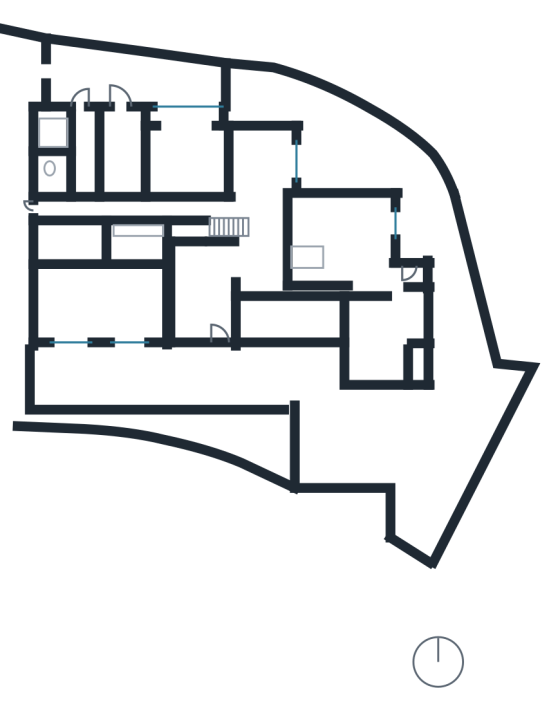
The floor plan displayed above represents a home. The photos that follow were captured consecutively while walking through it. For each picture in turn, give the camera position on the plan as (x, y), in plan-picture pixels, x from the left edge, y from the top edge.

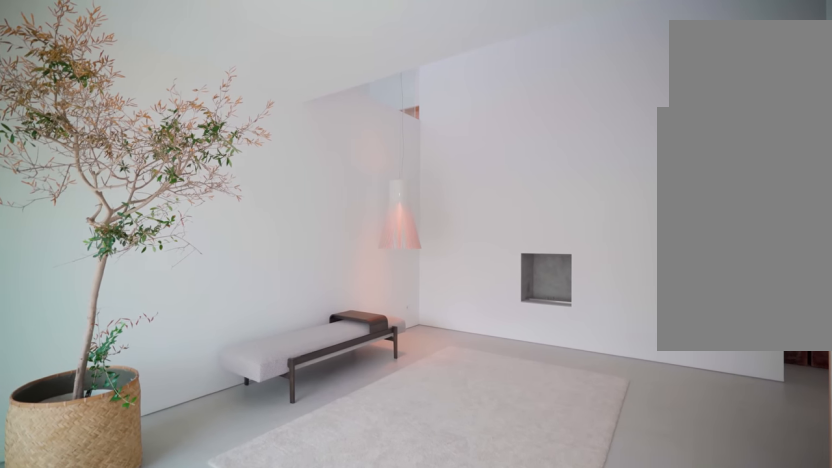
(219, 331)
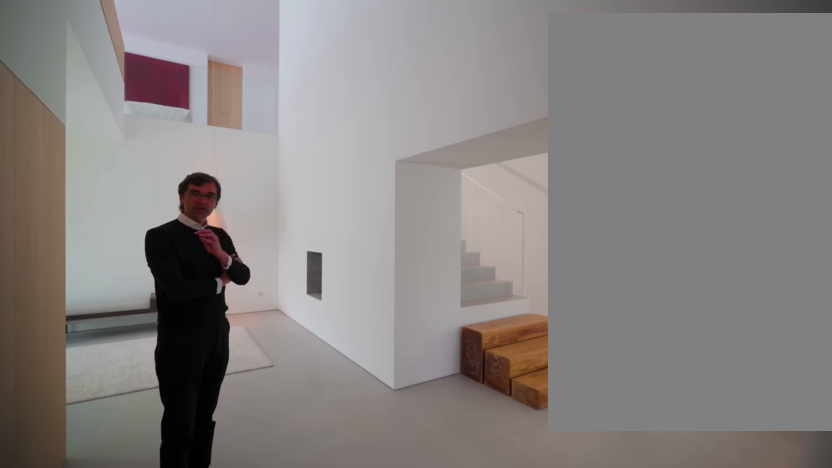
(274, 261)
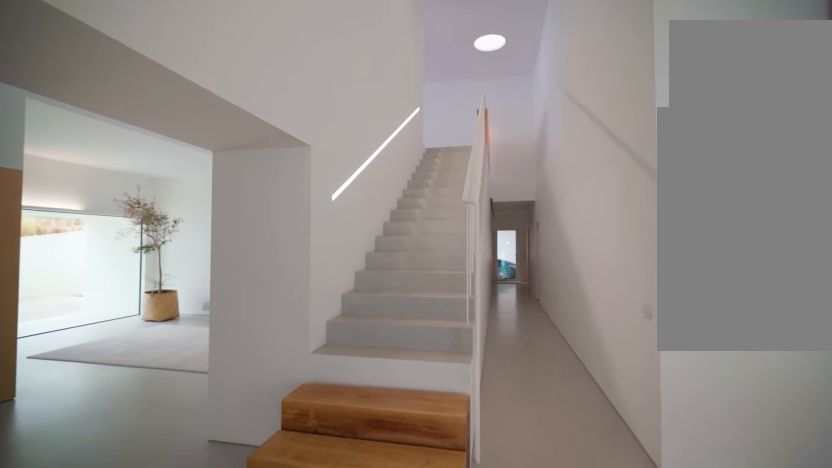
(279, 210)
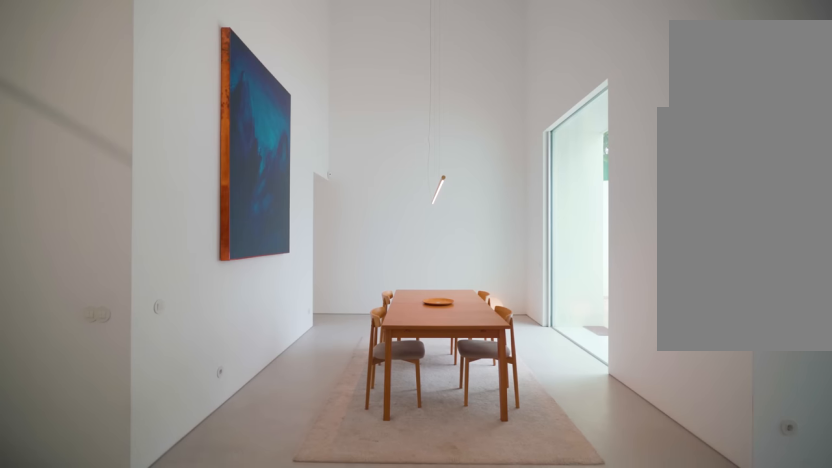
(261, 231)
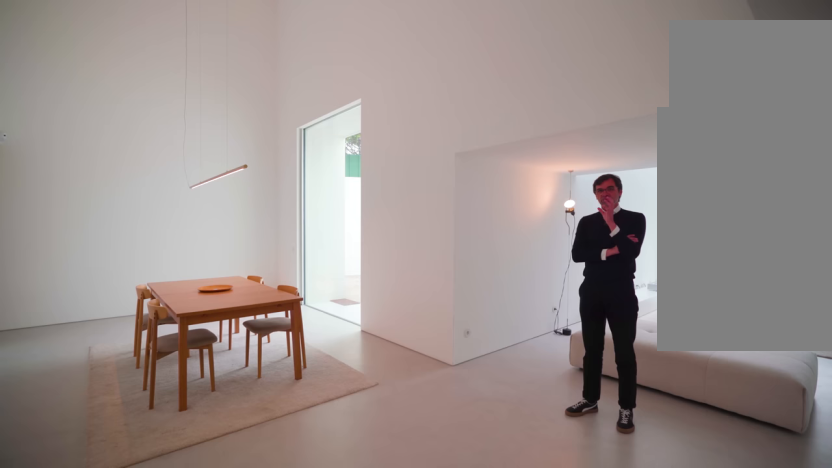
(262, 231)
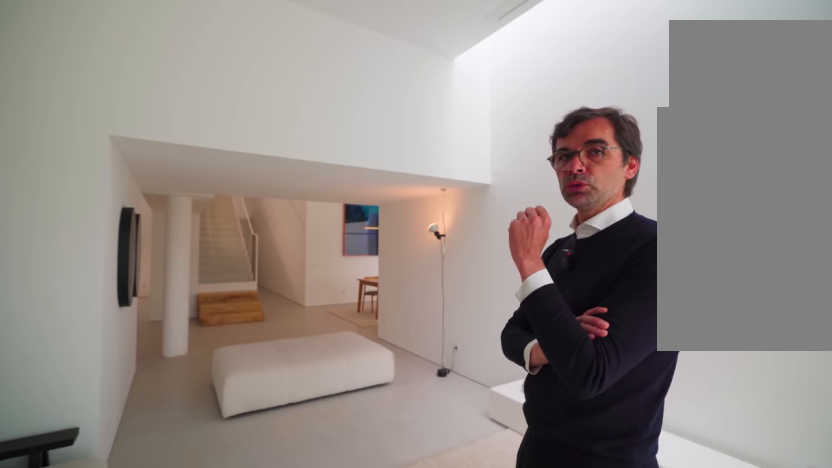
(377, 254)
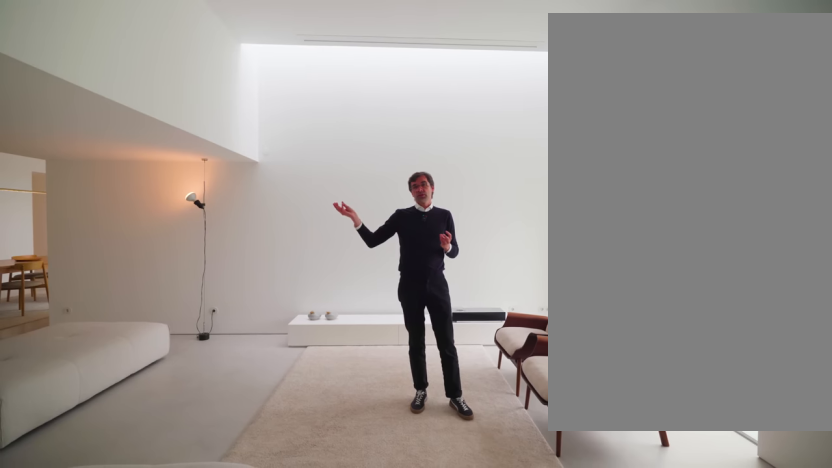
(362, 250)
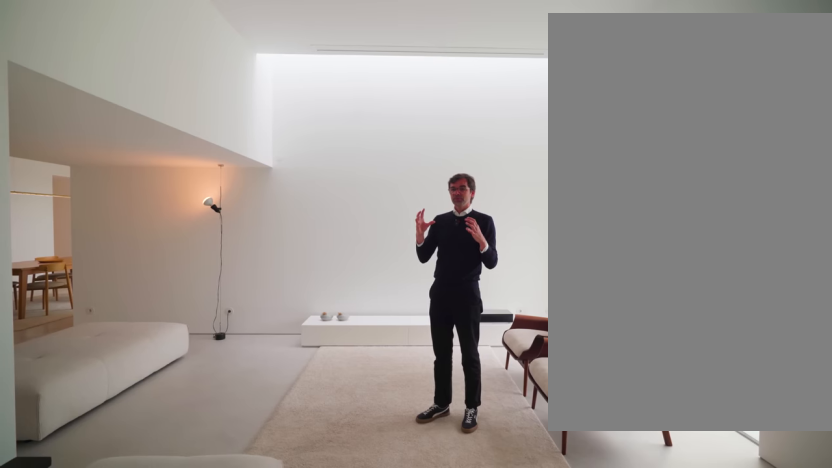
(362, 250)
